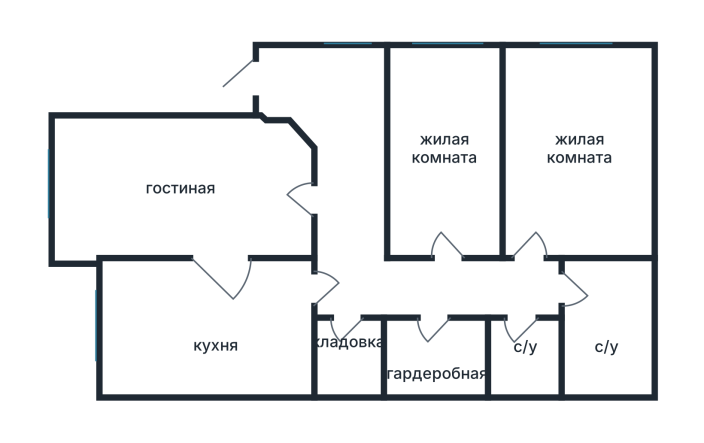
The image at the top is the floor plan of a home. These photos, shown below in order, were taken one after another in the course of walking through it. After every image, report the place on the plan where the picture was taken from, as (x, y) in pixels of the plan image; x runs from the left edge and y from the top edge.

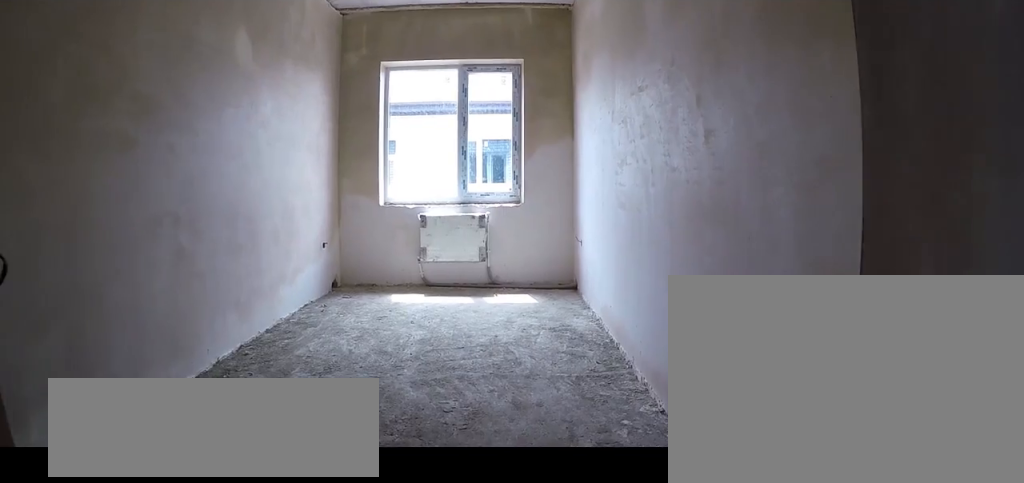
(449, 248)
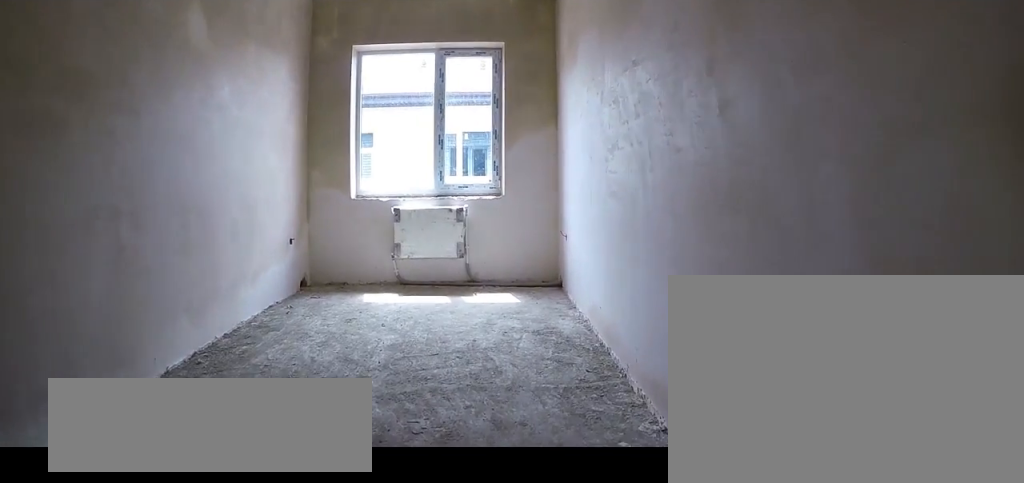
(450, 233)
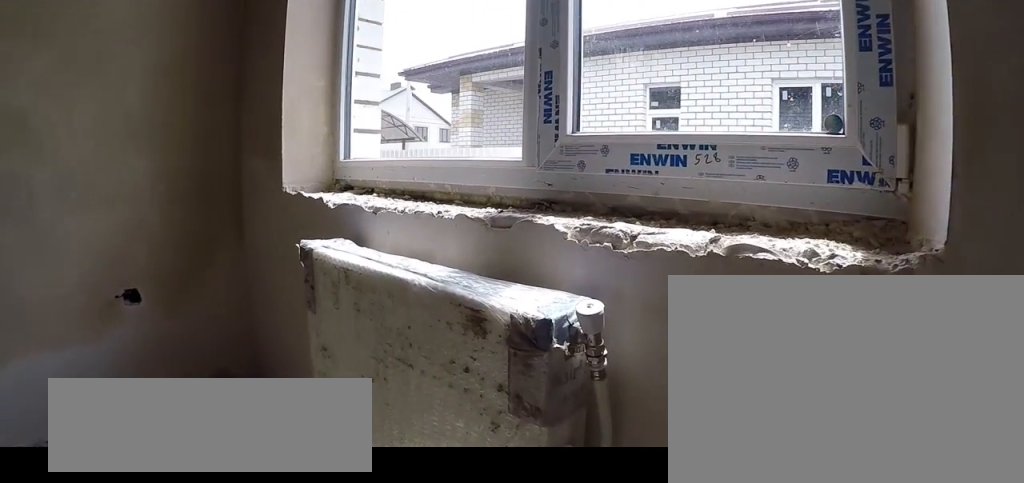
(483, 70)
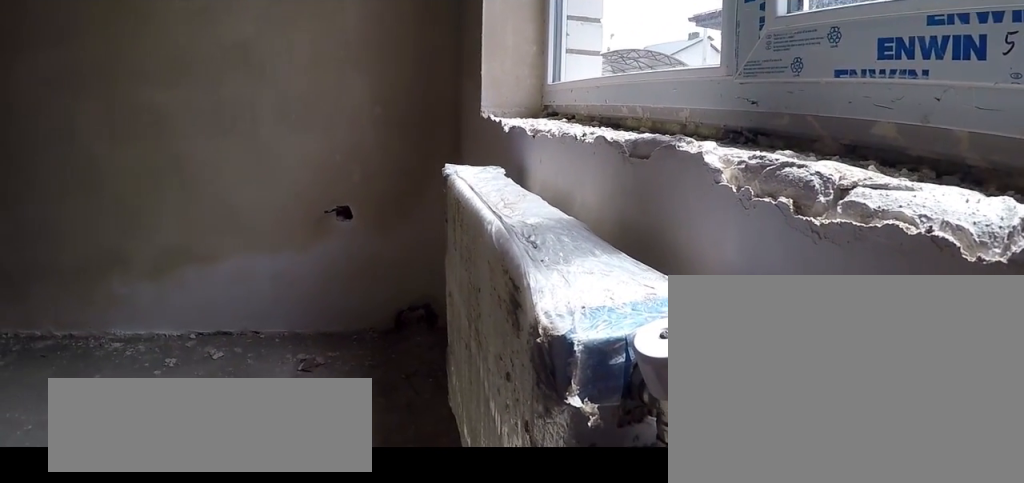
(483, 70)
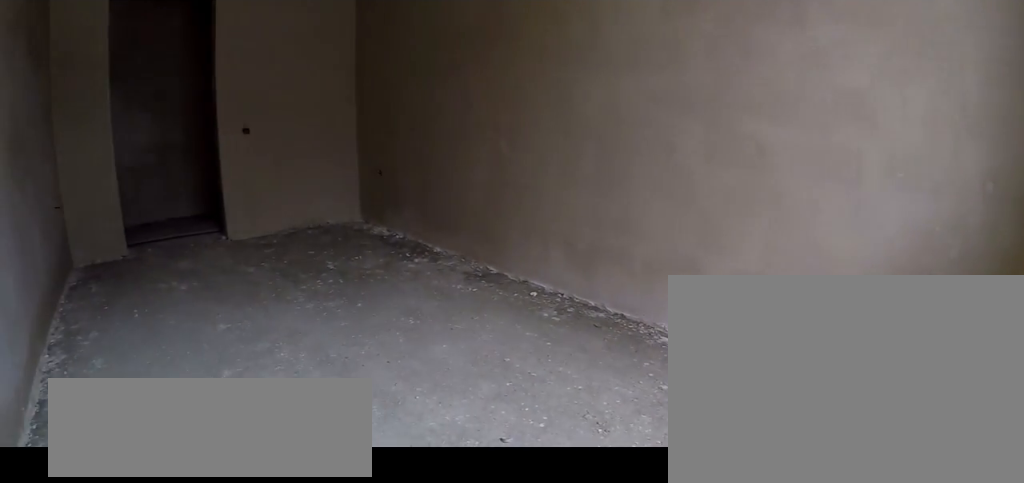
(482, 70)
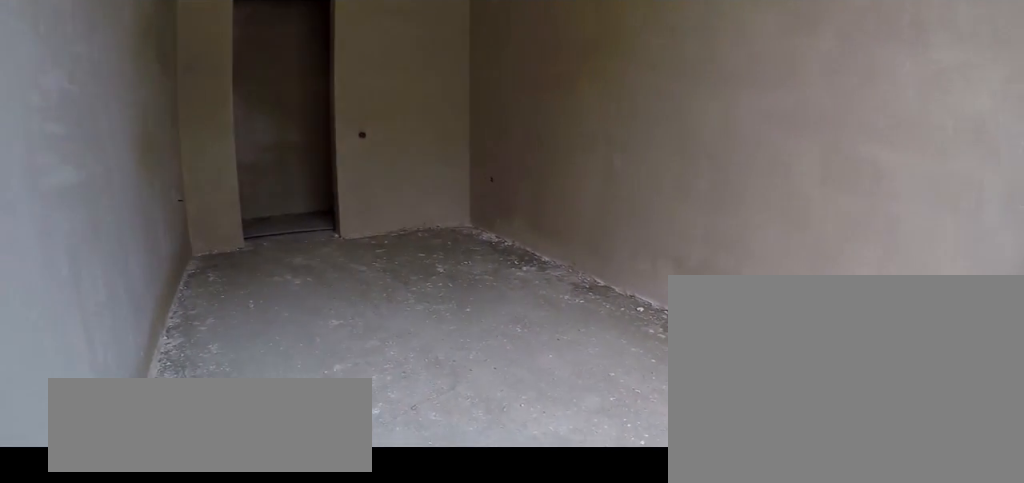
(482, 70)
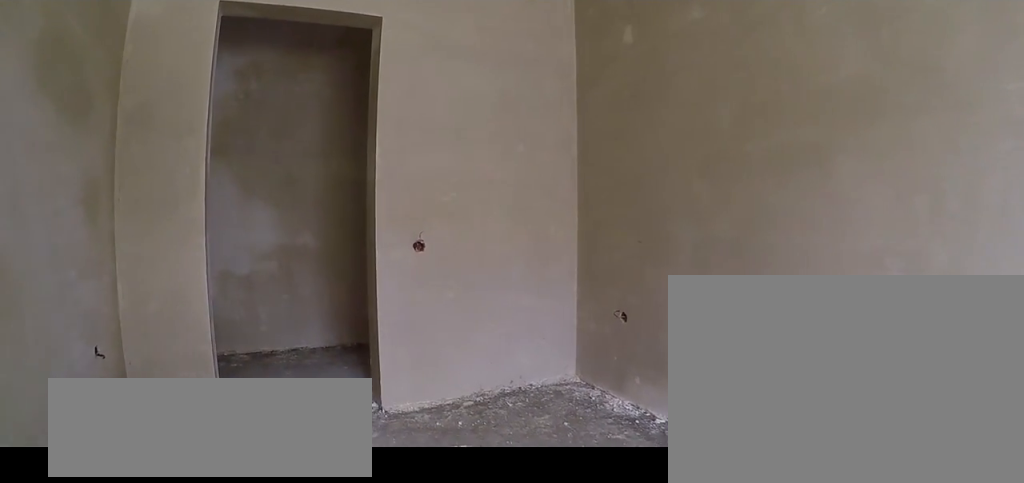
(458, 182)
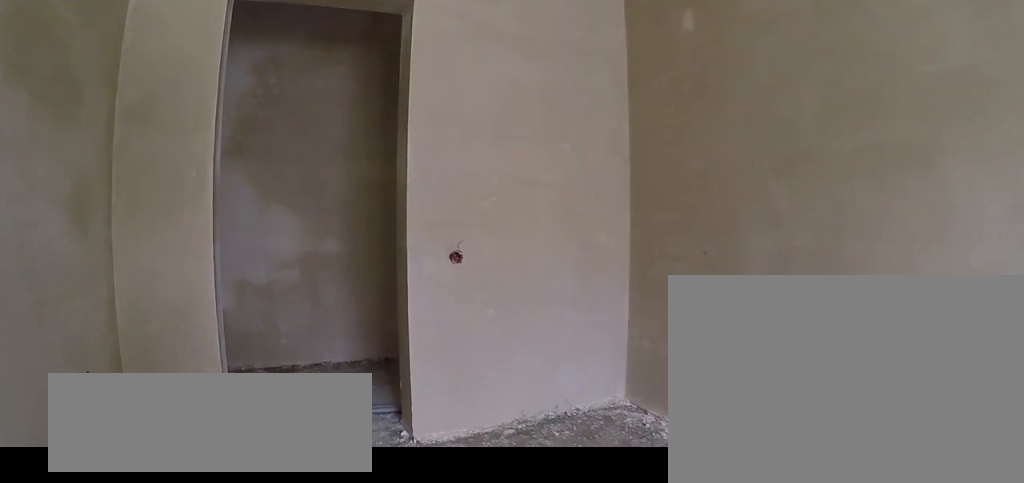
(456, 192)
